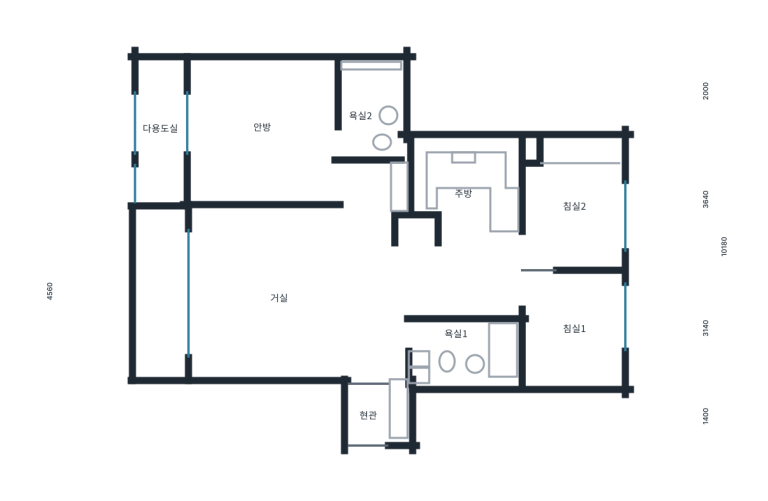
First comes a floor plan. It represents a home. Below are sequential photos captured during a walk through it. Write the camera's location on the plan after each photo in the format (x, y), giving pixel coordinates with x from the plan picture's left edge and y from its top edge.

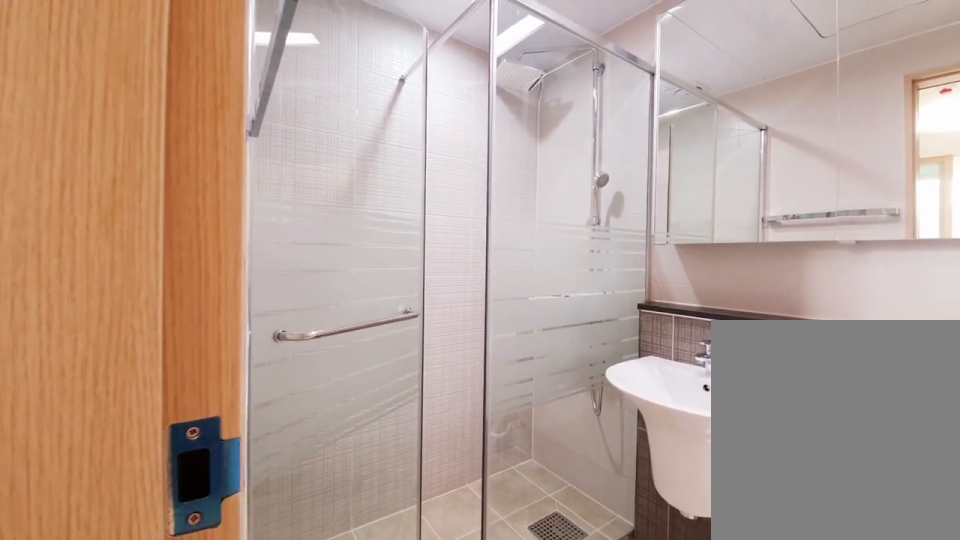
(352, 142)
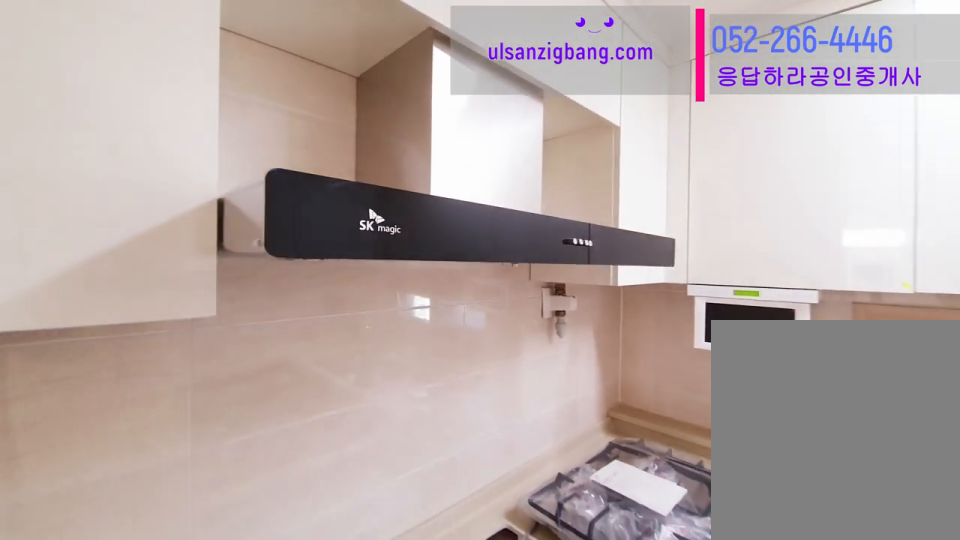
(469, 202)
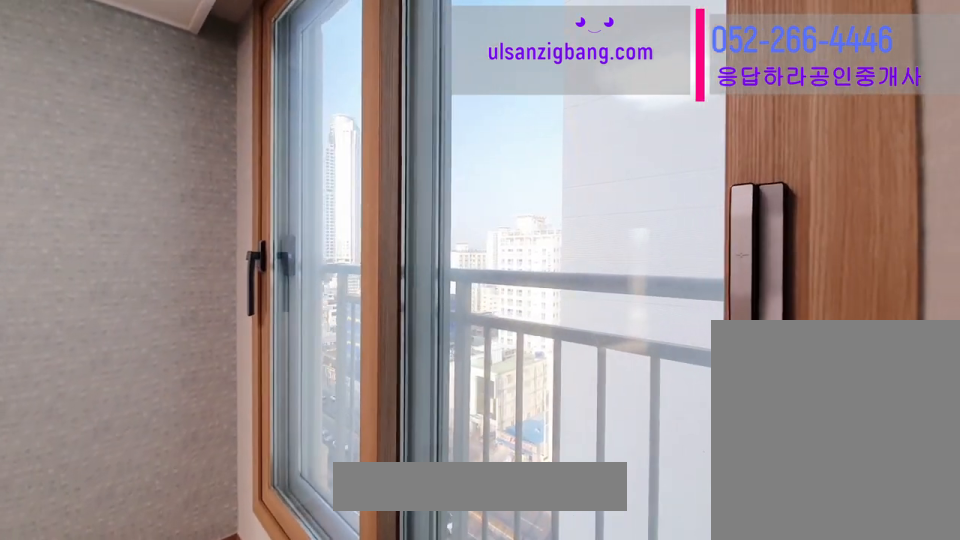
(579, 325)
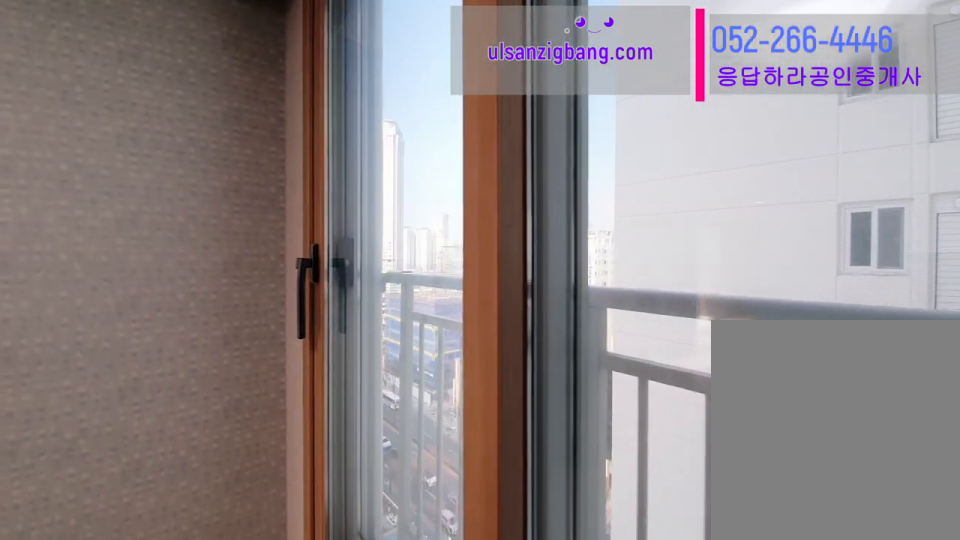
(580, 325)
